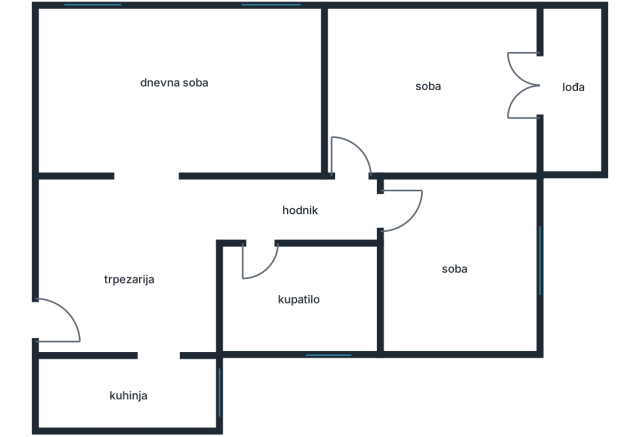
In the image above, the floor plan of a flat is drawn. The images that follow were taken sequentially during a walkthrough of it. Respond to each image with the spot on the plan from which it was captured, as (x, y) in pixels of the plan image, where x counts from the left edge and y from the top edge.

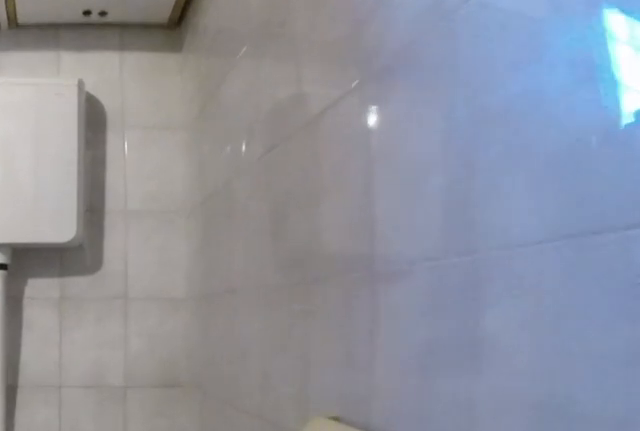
(263, 259)
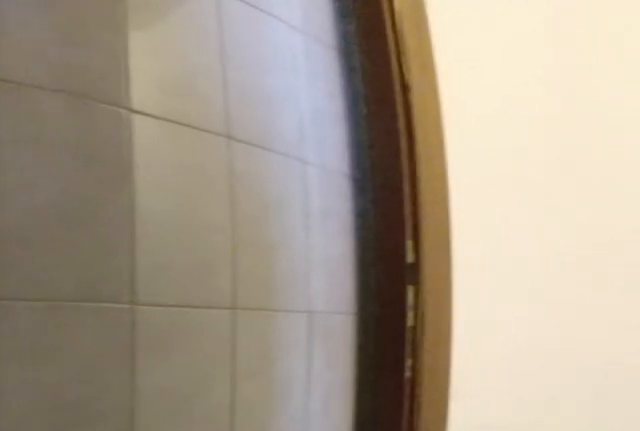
(276, 288)
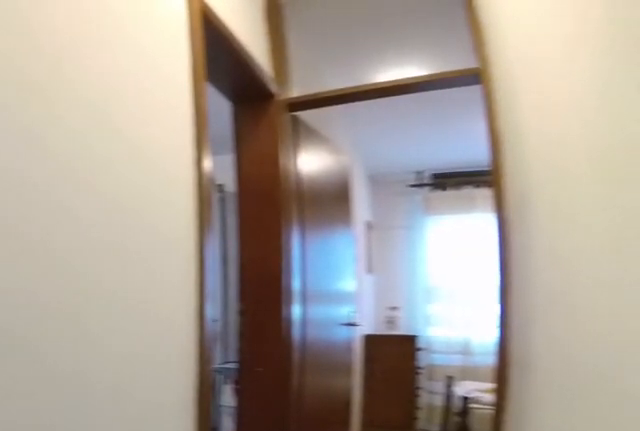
(254, 220)
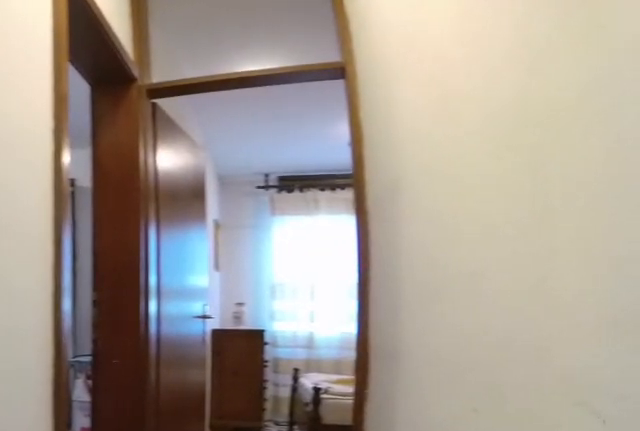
(256, 215)
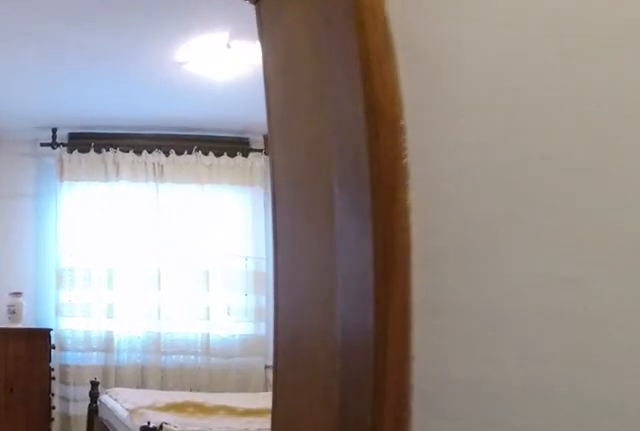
(311, 215)
